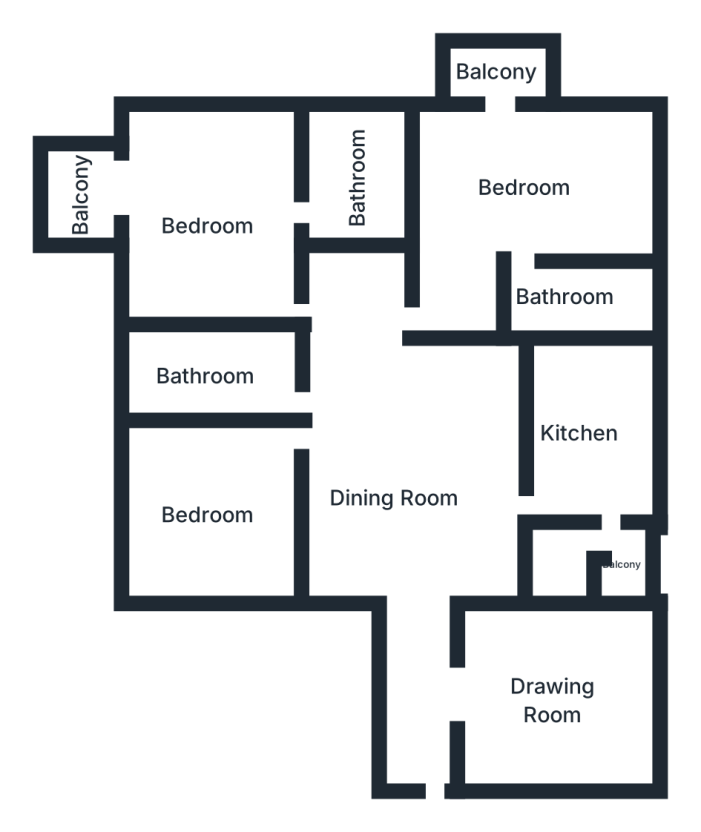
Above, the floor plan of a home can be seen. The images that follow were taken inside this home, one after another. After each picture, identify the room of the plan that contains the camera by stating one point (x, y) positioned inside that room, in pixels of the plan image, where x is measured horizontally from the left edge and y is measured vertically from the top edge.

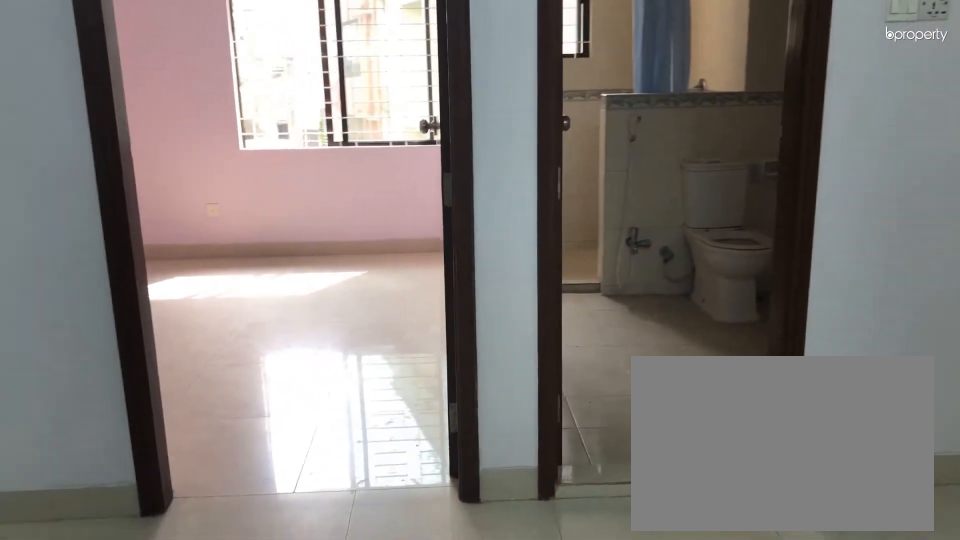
(393, 501)
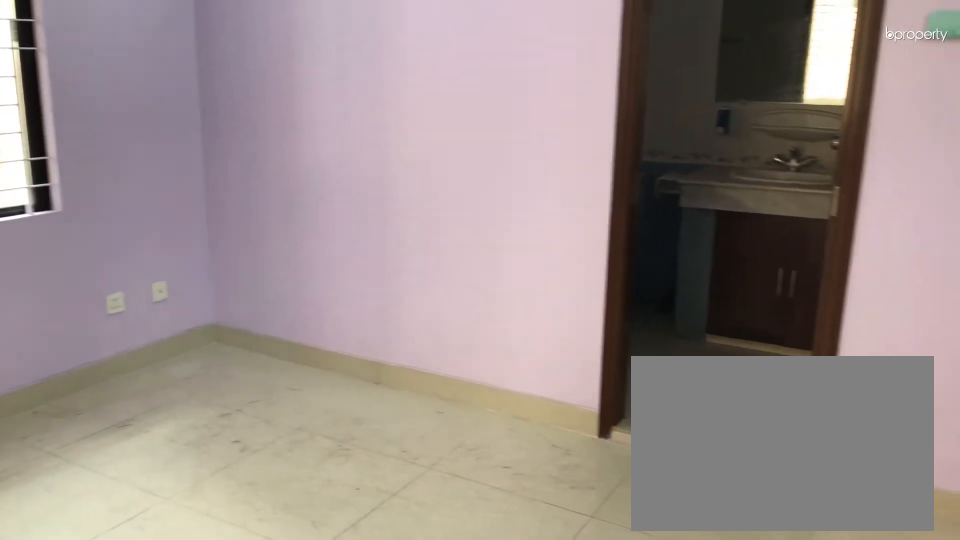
(206, 228)
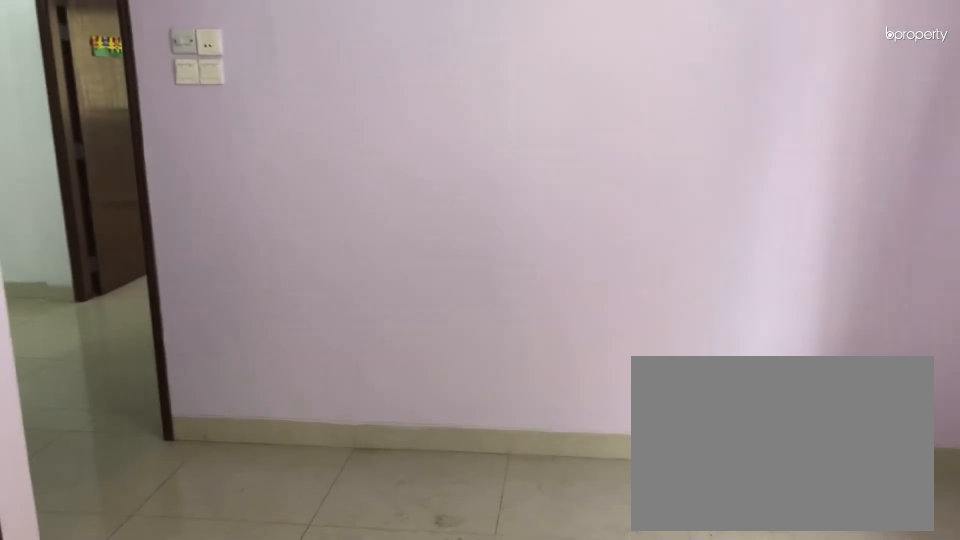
(529, 188)
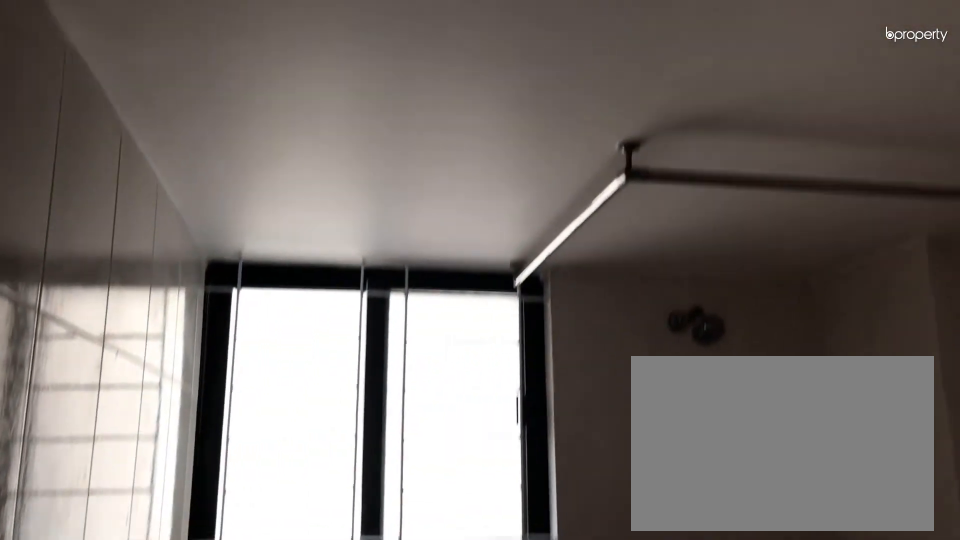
(579, 293)
